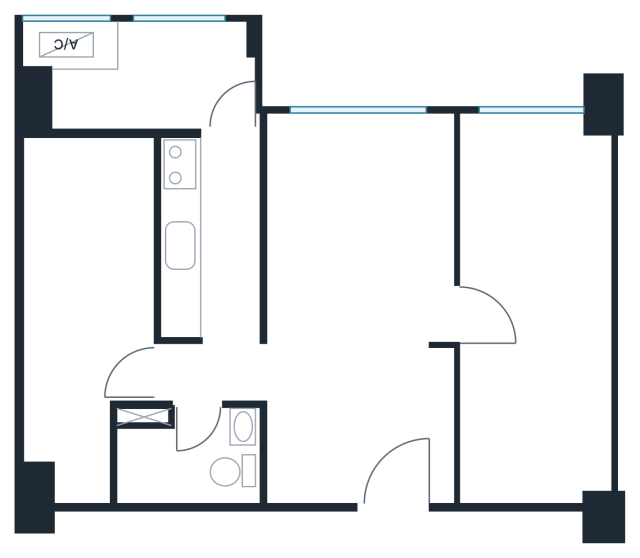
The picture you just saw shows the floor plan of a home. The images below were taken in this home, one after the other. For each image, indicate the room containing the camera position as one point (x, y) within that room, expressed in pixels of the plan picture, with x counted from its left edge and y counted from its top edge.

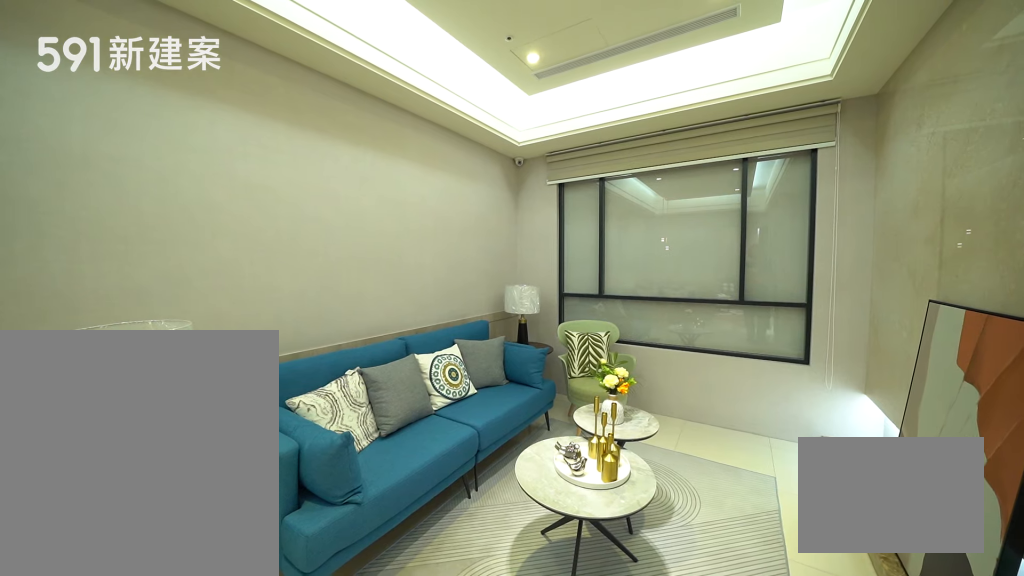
(360, 222)
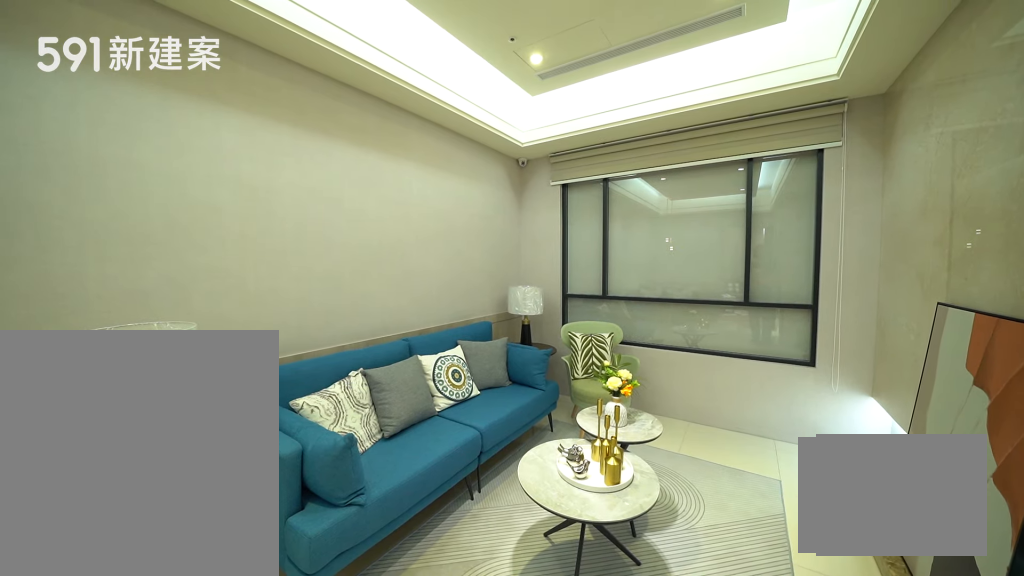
(360, 222)
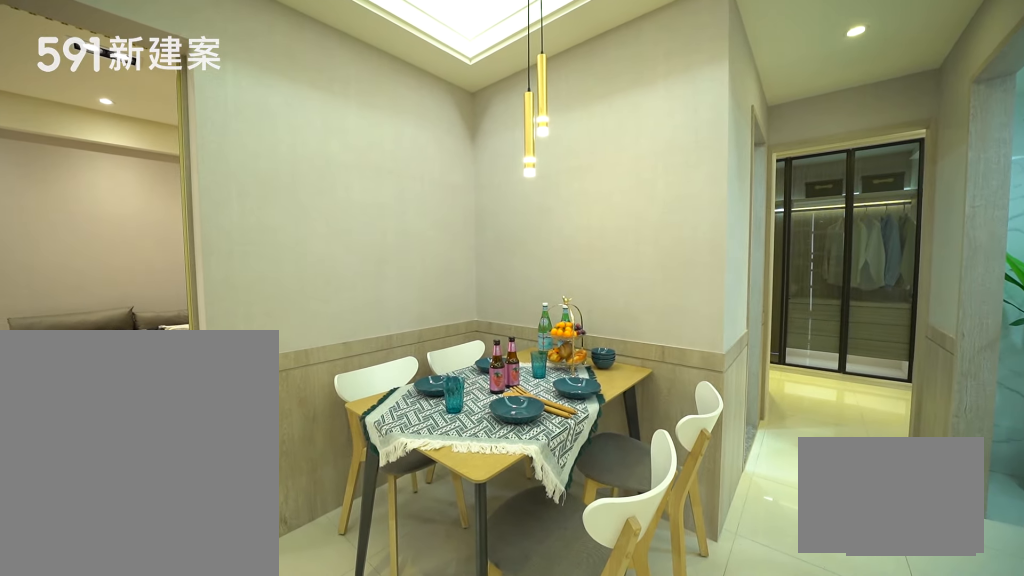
(324, 426)
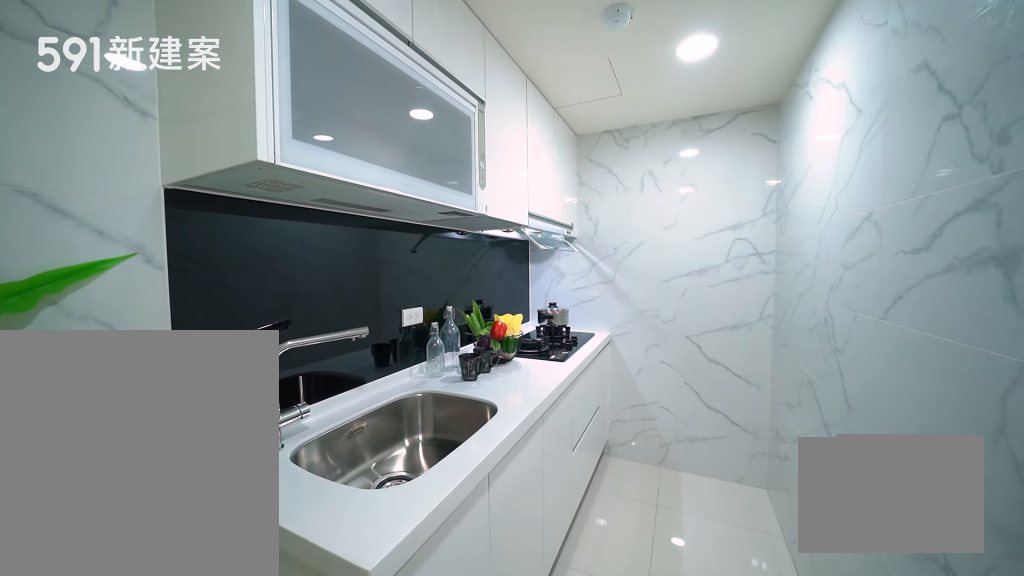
(208, 232)
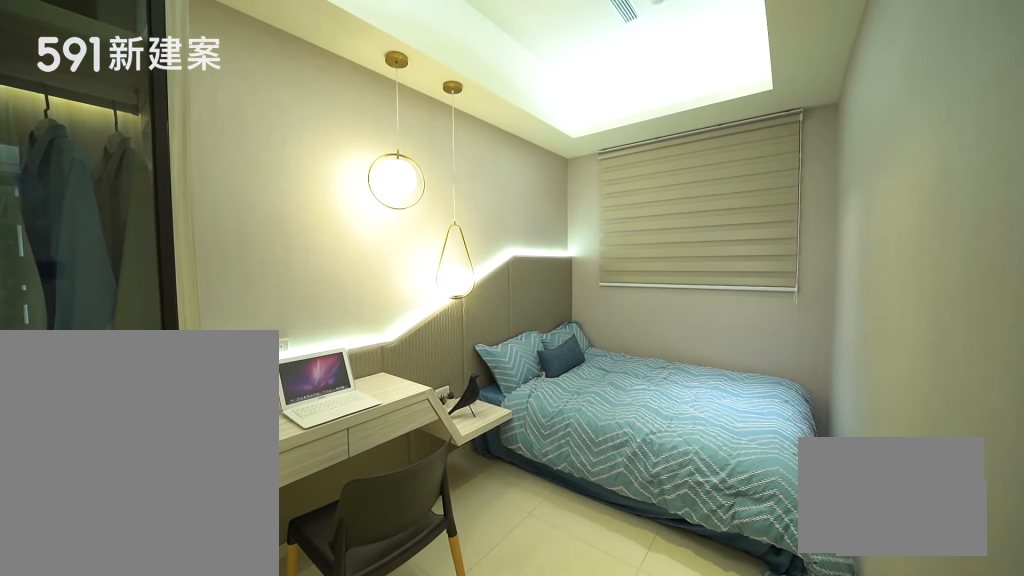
(83, 300)
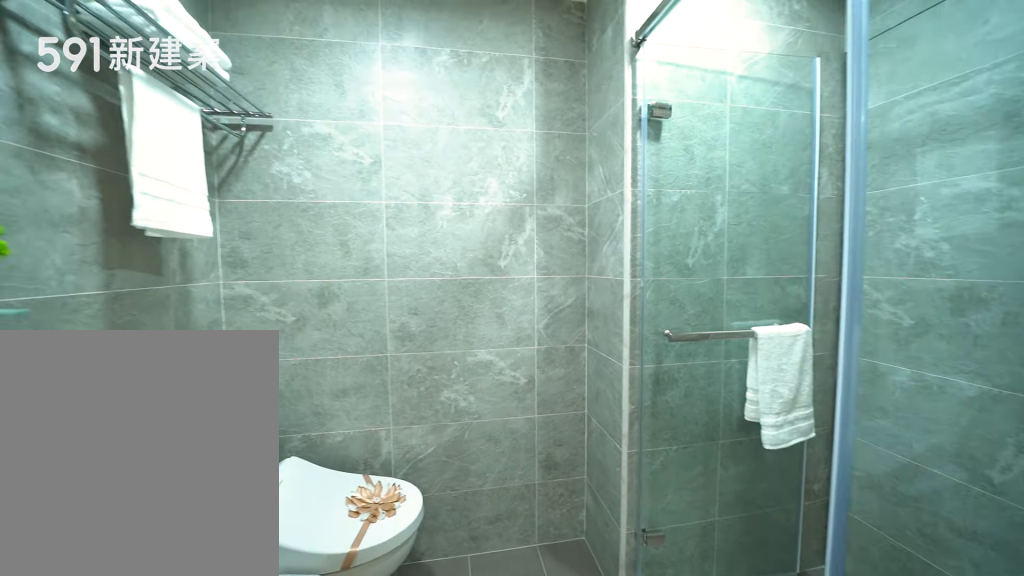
(189, 457)
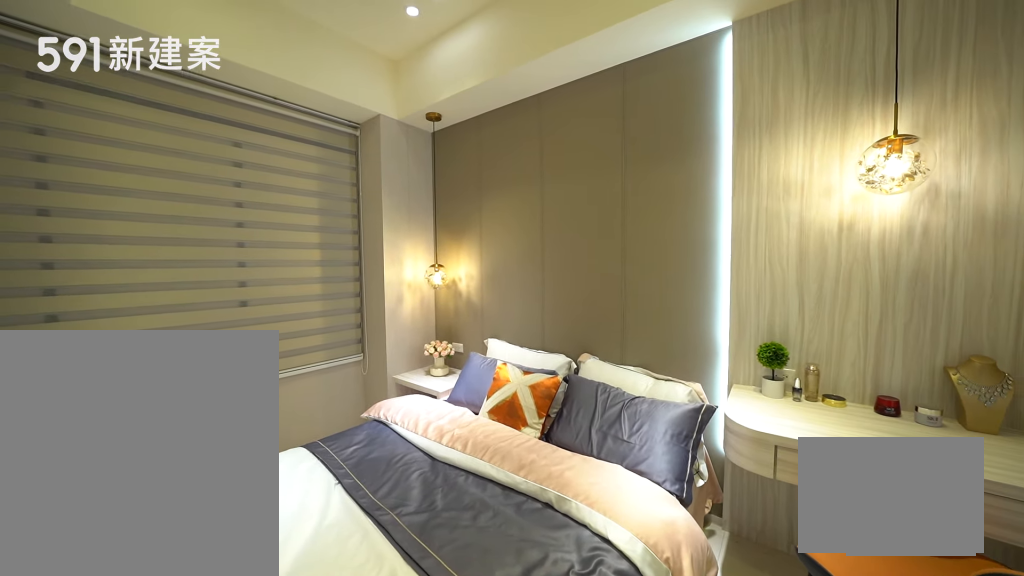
(540, 309)
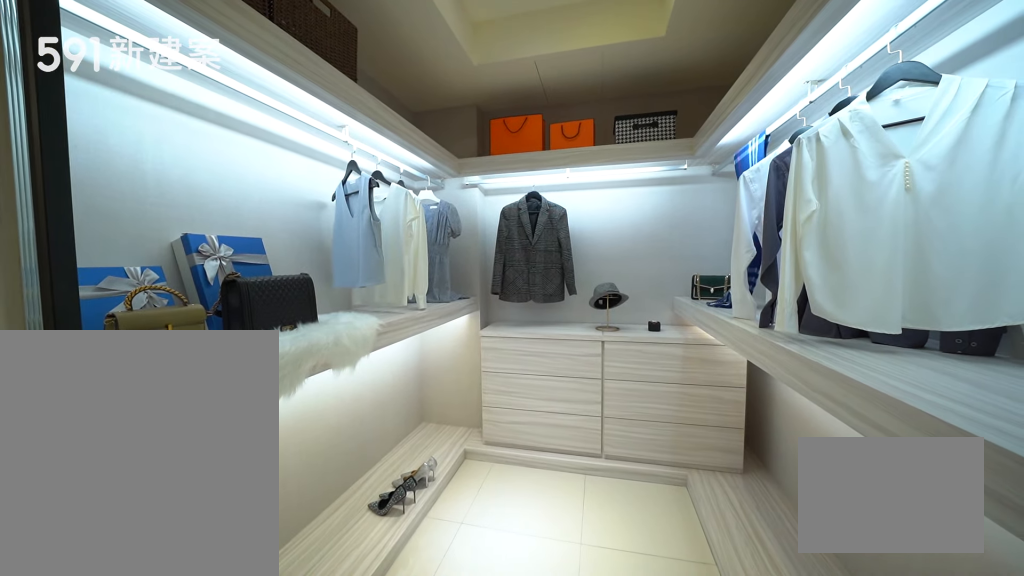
(540, 309)
